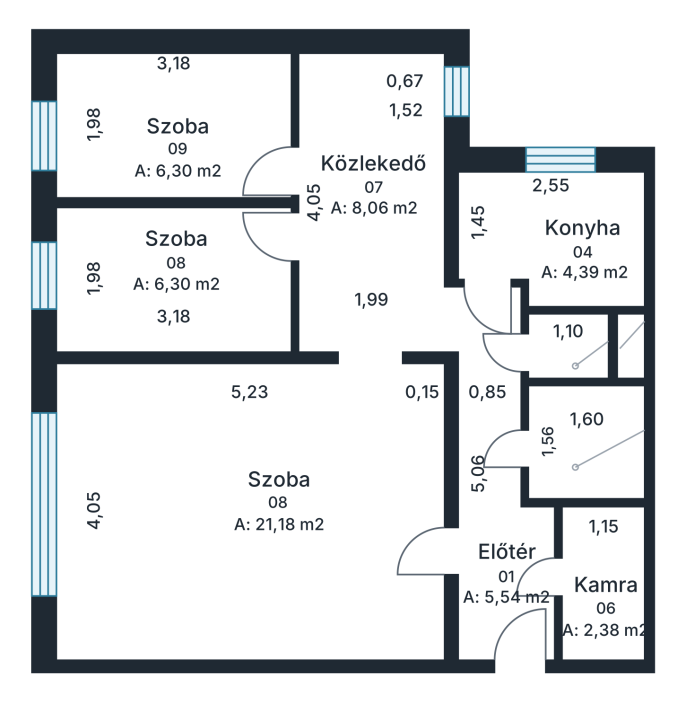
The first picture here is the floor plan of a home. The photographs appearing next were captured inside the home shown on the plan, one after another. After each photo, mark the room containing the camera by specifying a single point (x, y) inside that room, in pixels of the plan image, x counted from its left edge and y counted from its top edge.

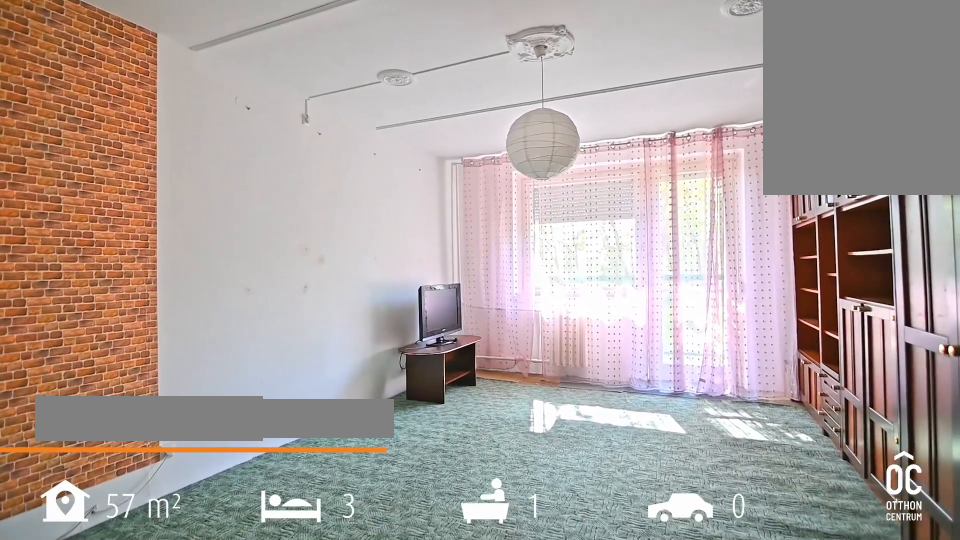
(258, 516)
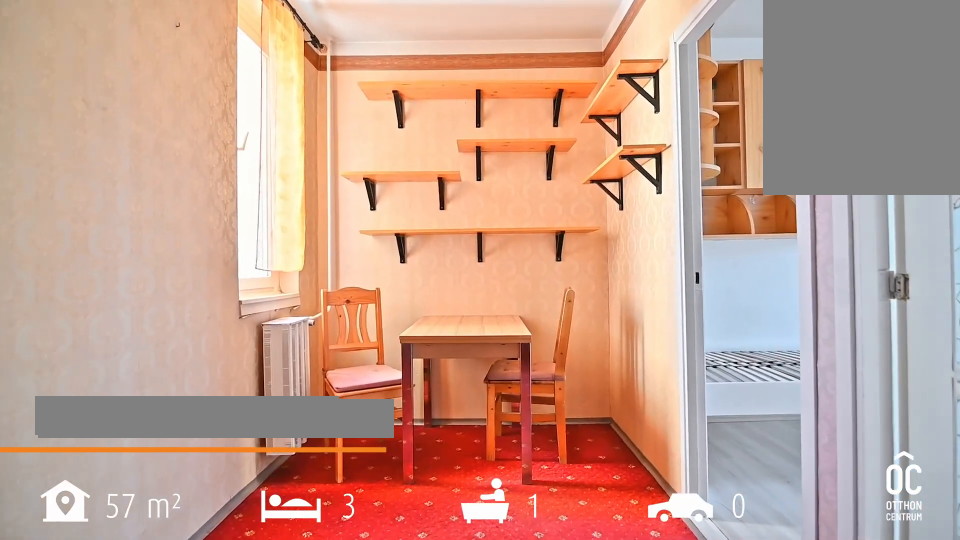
(366, 208)
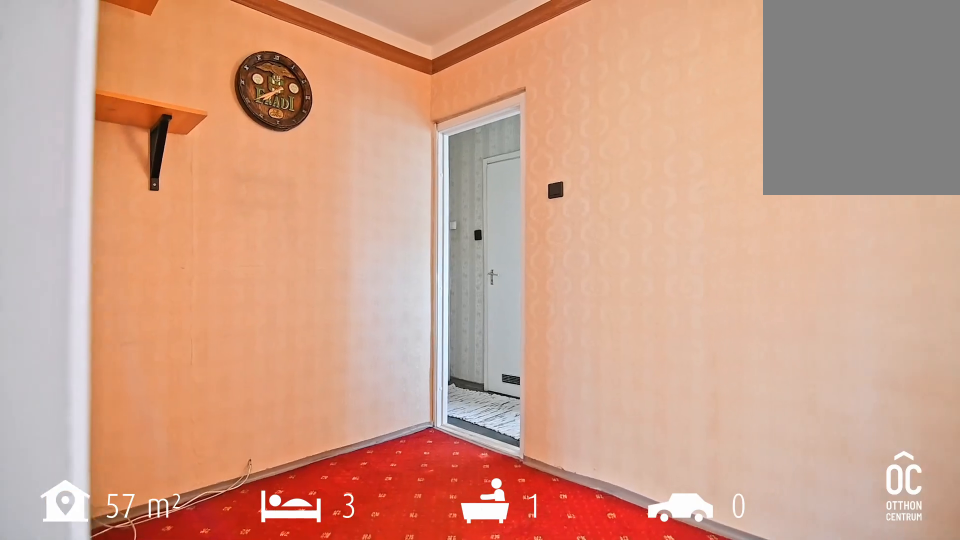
(366, 208)
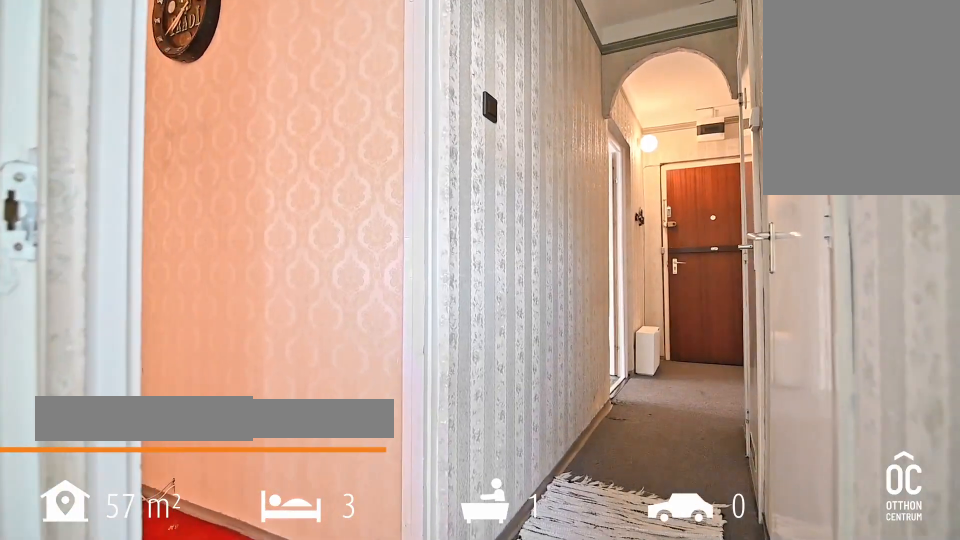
(492, 520)
